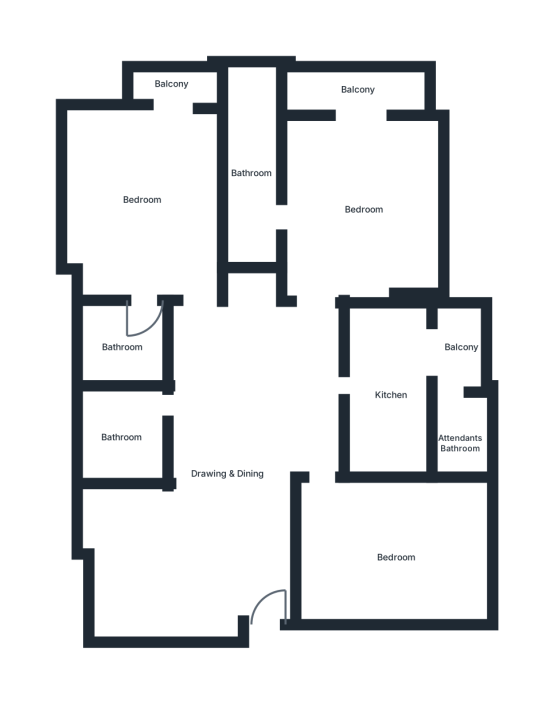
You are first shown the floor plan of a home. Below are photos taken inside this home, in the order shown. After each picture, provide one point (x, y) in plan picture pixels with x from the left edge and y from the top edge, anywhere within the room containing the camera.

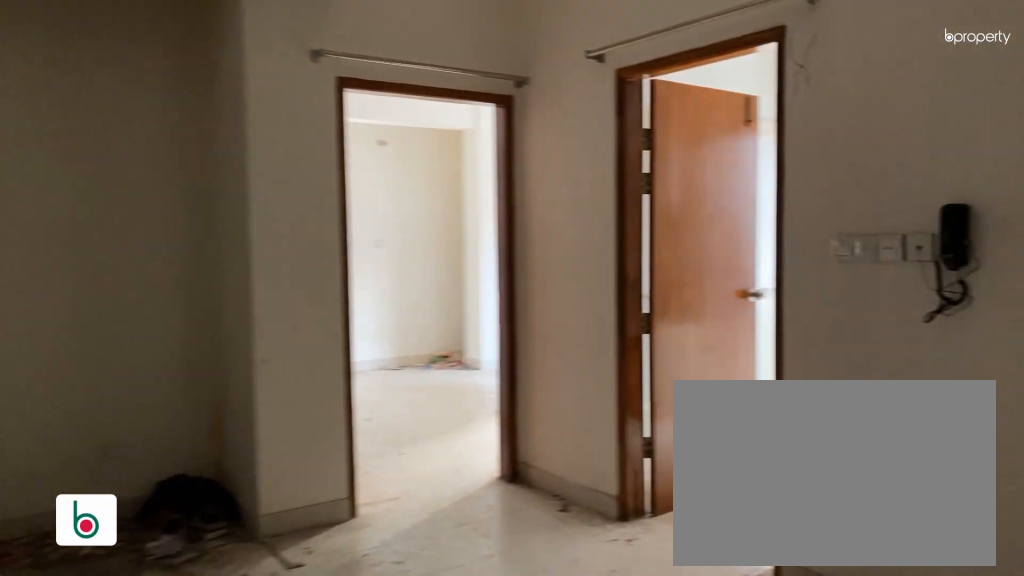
(228, 472)
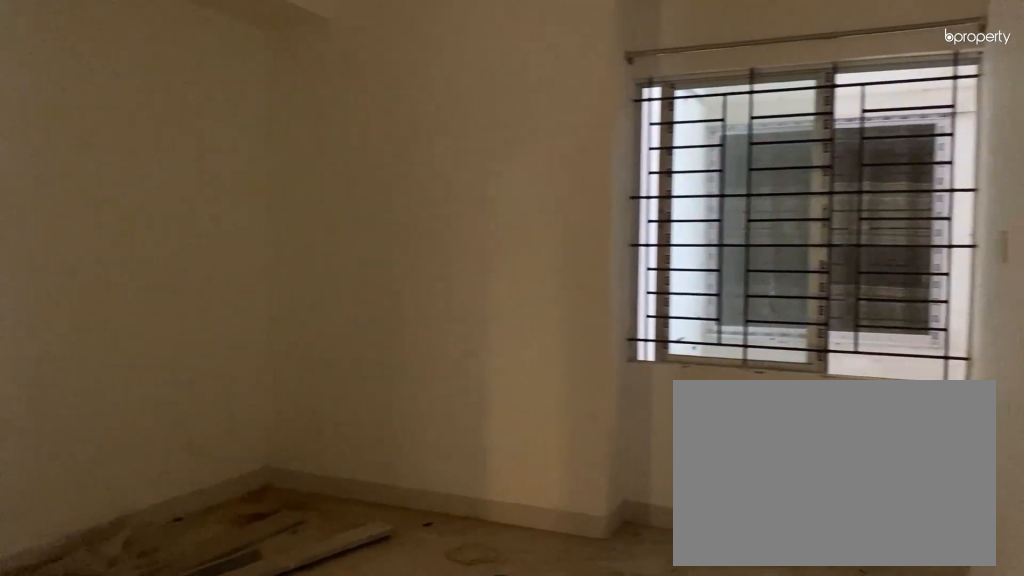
(228, 472)
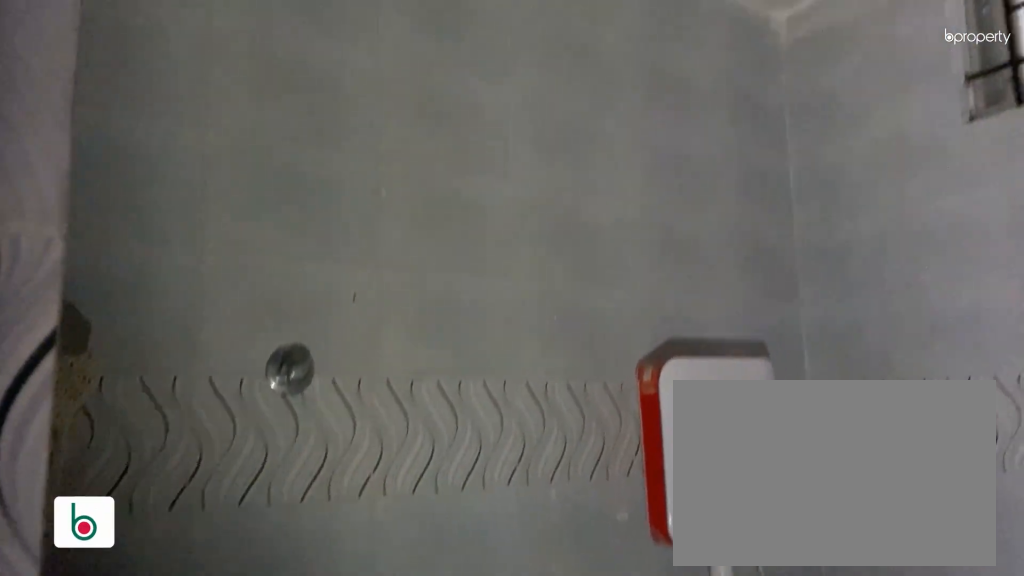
(120, 439)
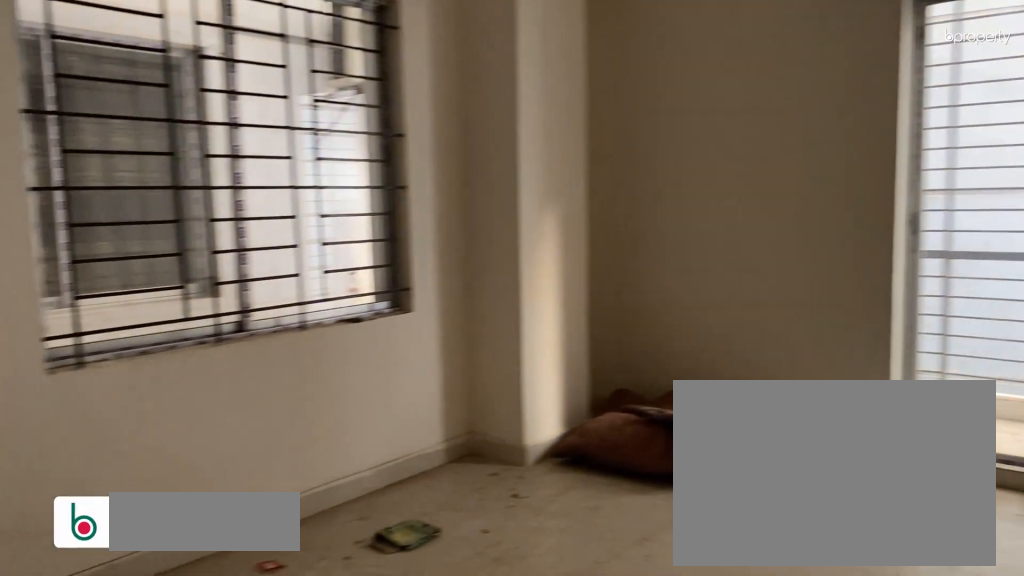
(142, 199)
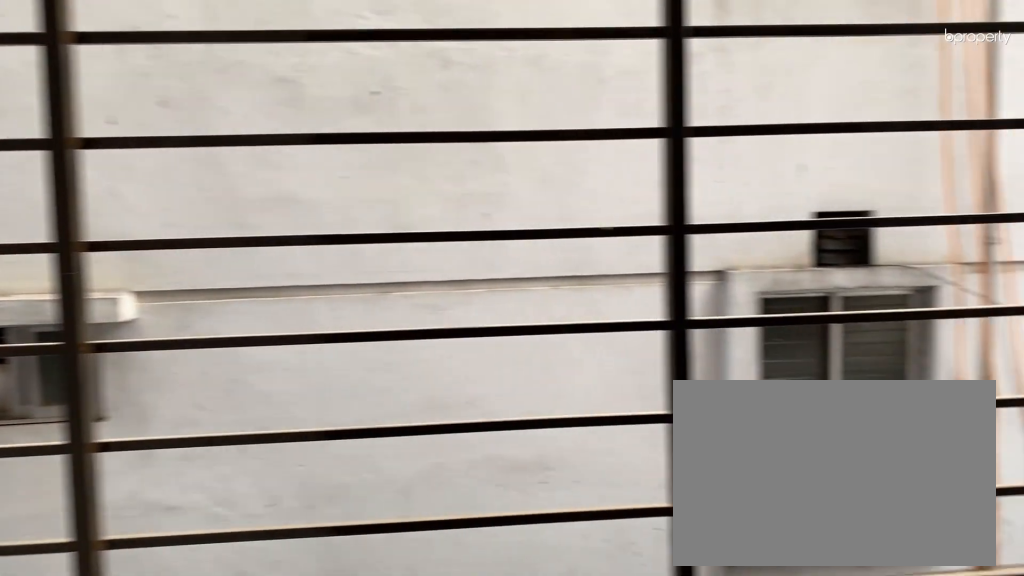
(170, 88)
